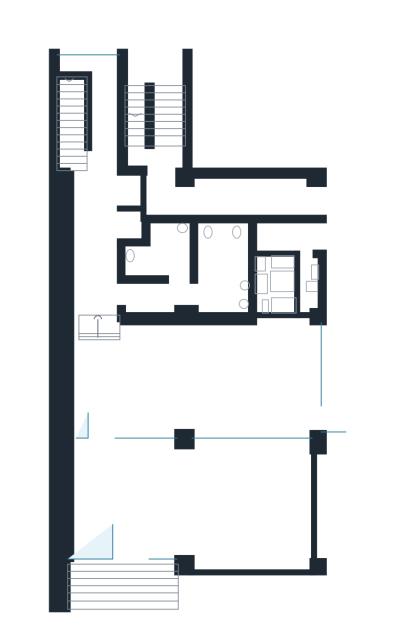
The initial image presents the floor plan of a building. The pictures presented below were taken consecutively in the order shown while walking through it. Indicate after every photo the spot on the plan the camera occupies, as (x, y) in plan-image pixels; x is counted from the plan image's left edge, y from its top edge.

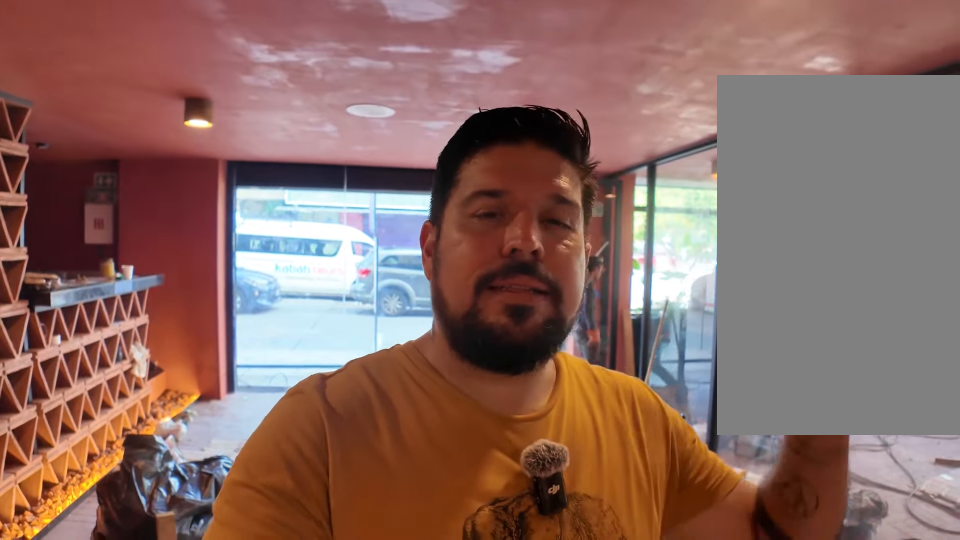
(118, 378)
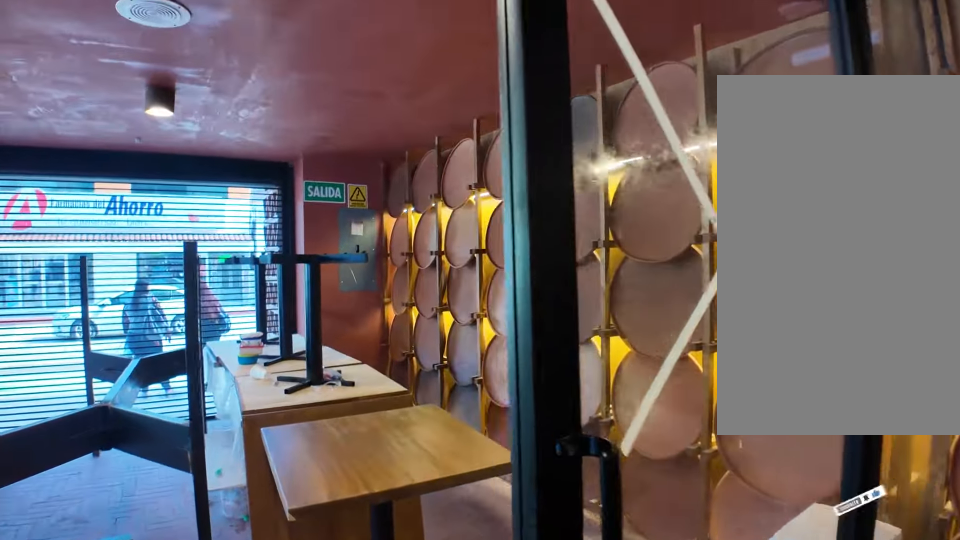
(110, 378)
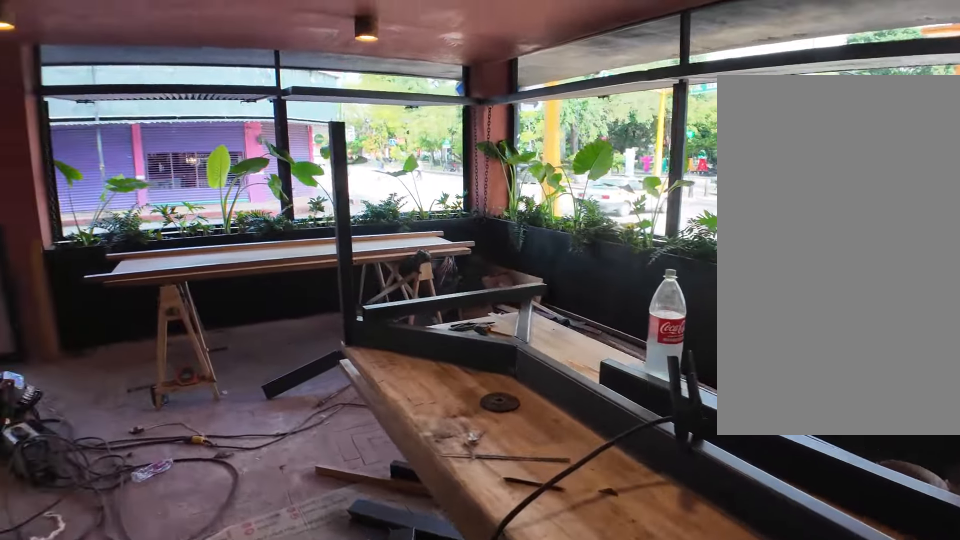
(108, 488)
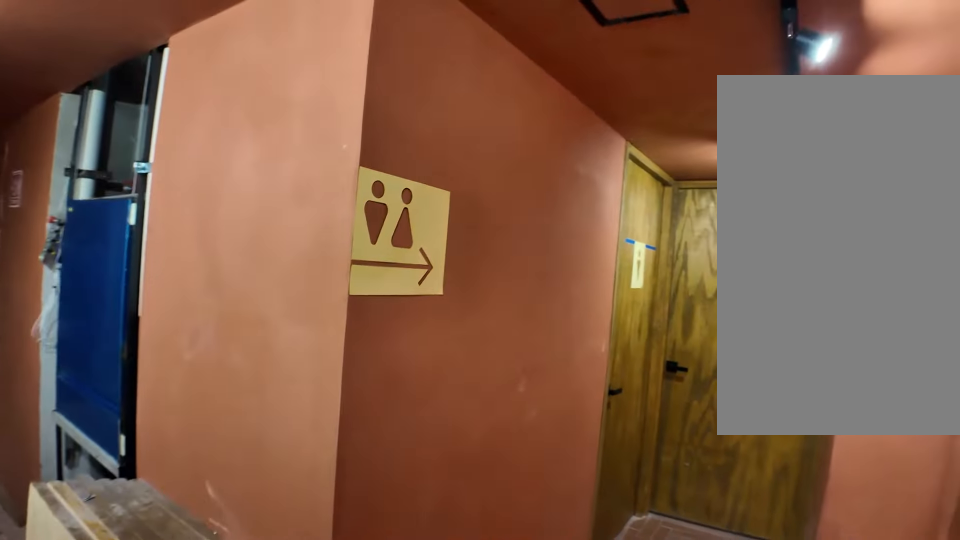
(89, 341)
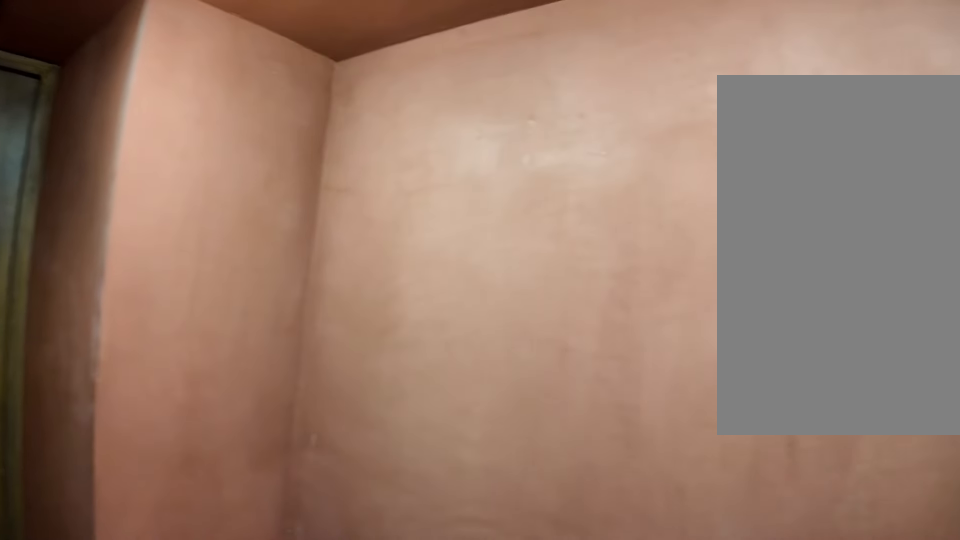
(95, 297)
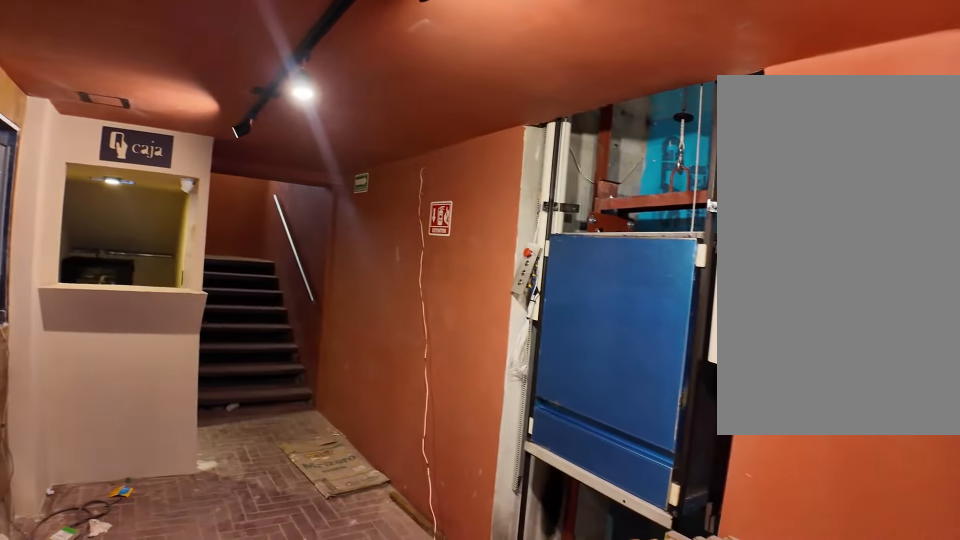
(95, 296)
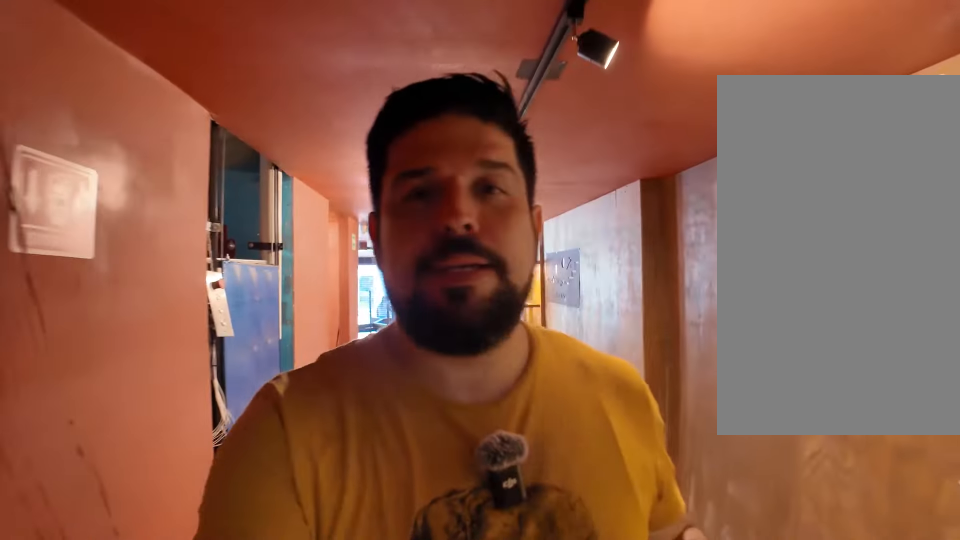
(104, 170)
